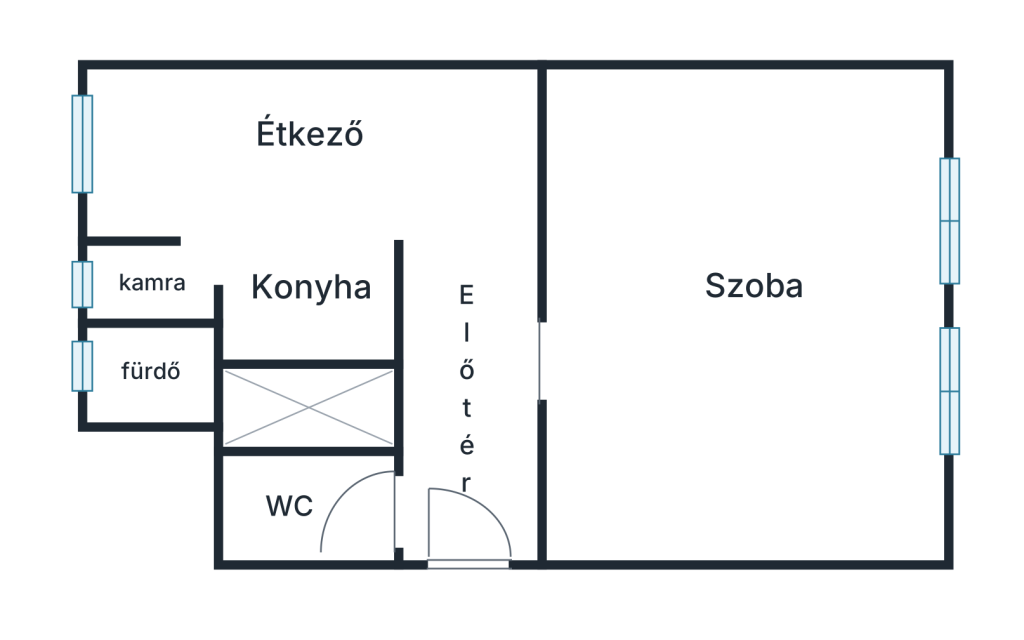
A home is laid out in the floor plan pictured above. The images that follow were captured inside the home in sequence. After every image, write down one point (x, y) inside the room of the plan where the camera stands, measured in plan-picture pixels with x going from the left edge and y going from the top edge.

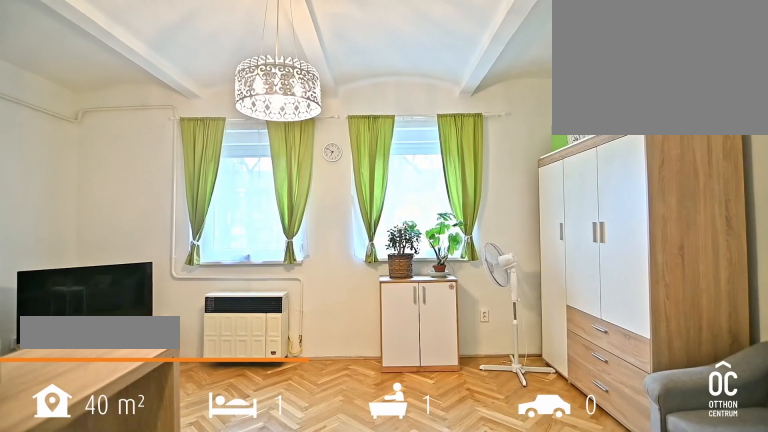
(749, 319)
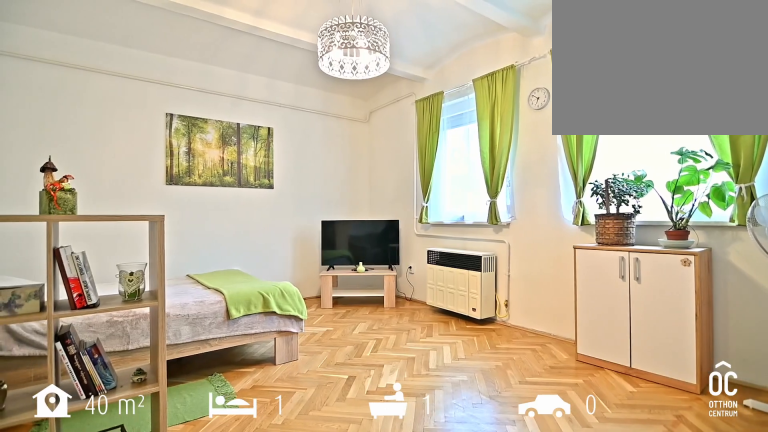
(749, 319)
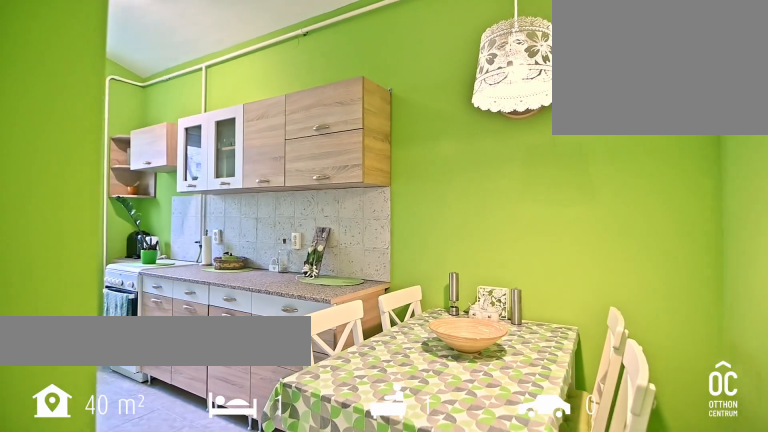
(312, 134)
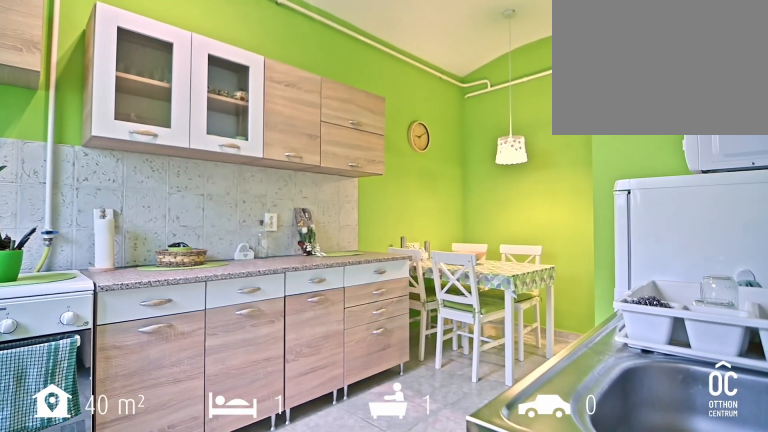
(310, 283)
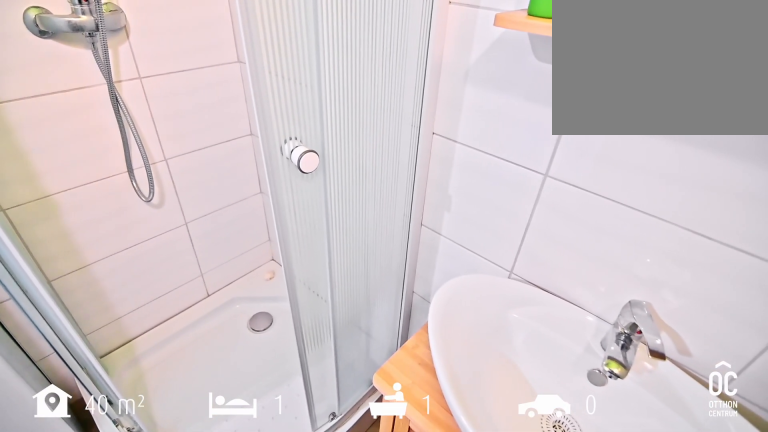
(153, 370)
